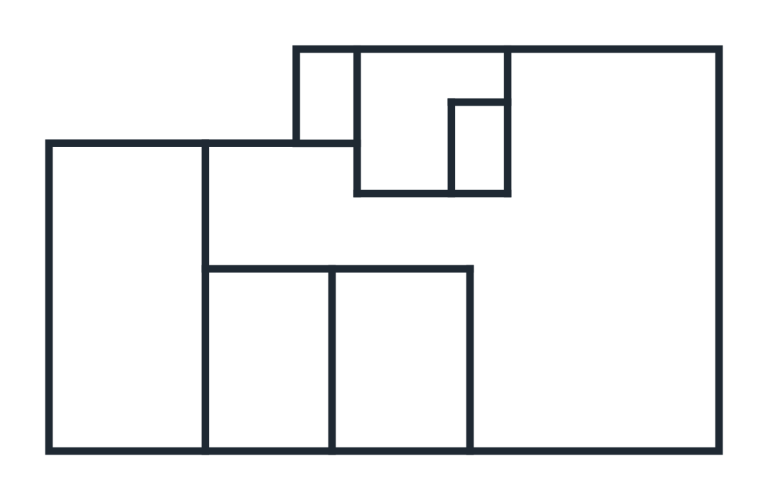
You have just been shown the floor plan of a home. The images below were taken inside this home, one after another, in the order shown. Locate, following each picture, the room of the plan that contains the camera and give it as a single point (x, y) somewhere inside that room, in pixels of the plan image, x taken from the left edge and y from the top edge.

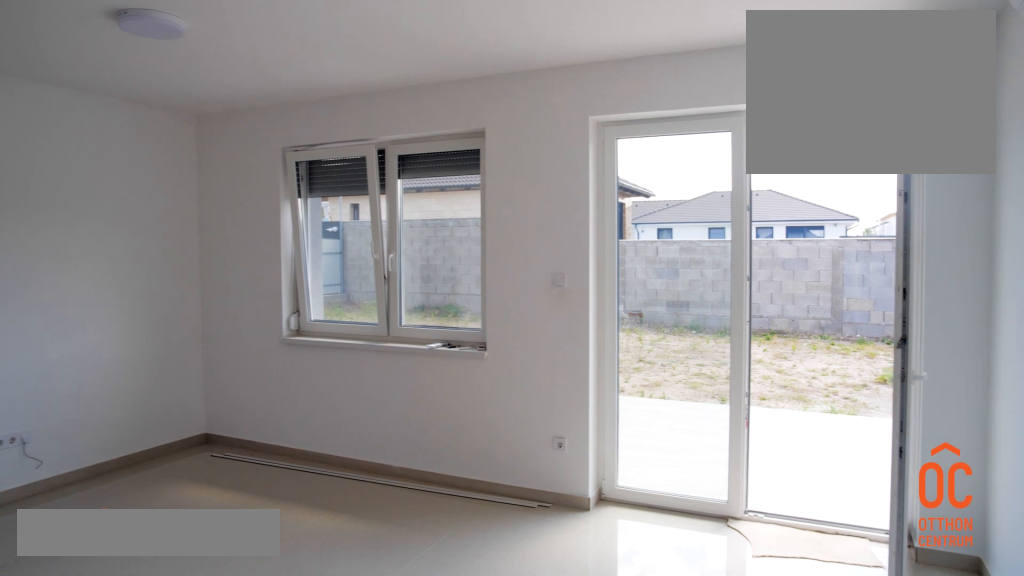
(610, 336)
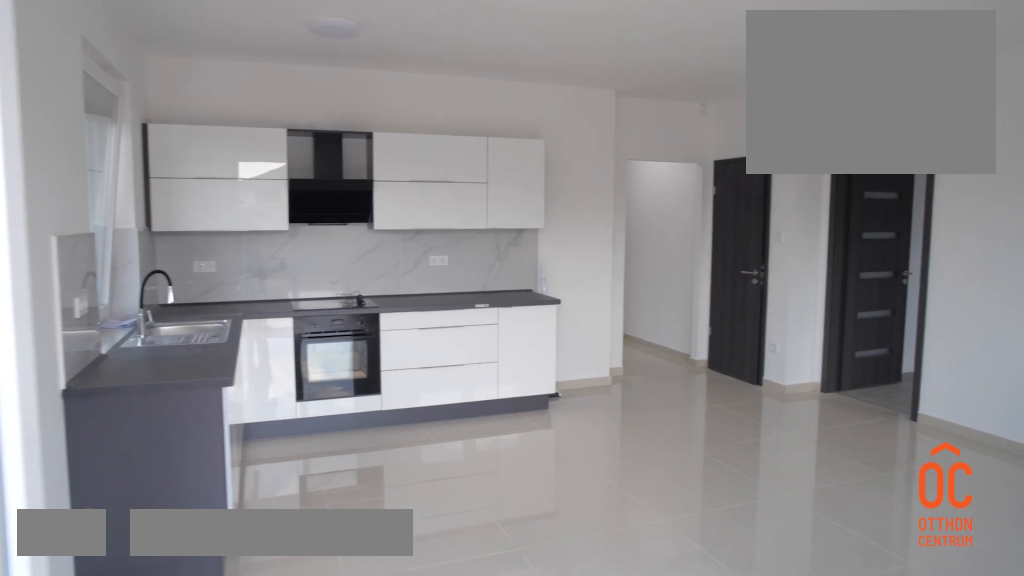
(531, 374)
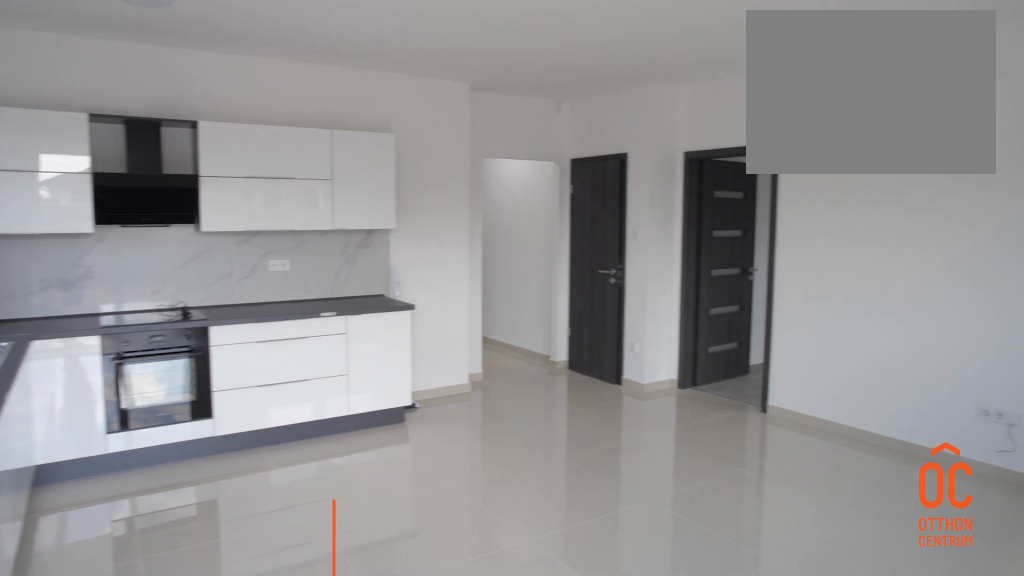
(531, 374)
